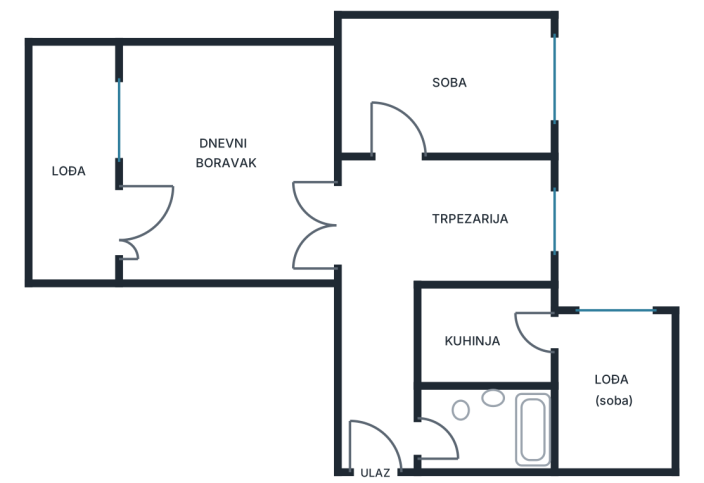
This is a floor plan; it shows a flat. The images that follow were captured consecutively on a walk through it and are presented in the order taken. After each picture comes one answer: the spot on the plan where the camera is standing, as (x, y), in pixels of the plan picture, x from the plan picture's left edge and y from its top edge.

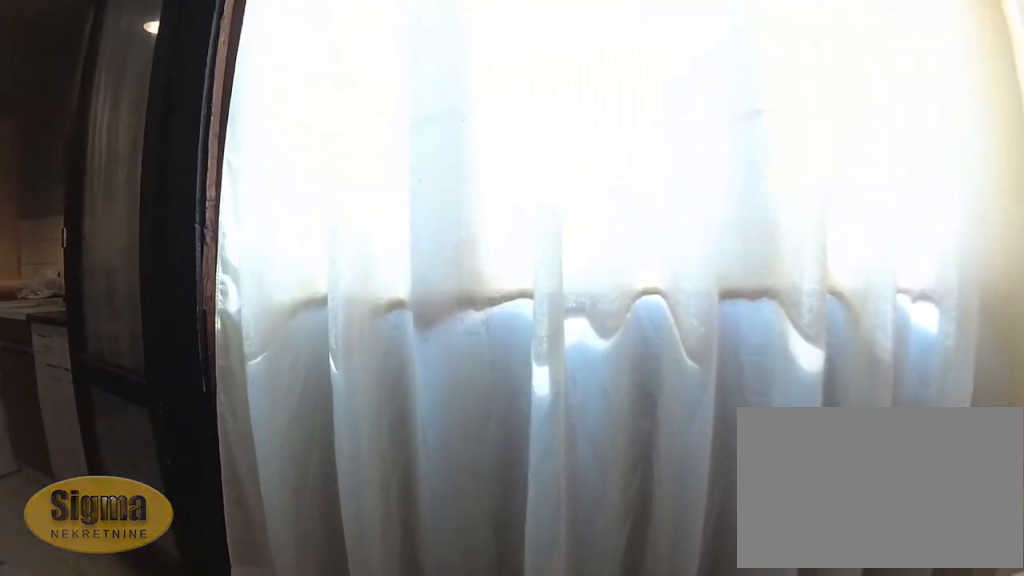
(614, 386)
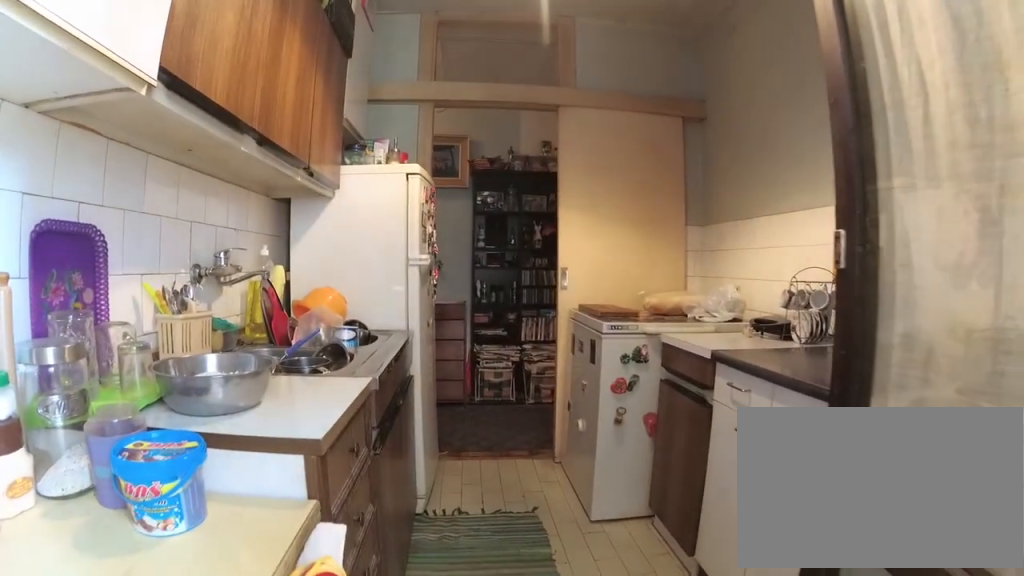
(593, 339)
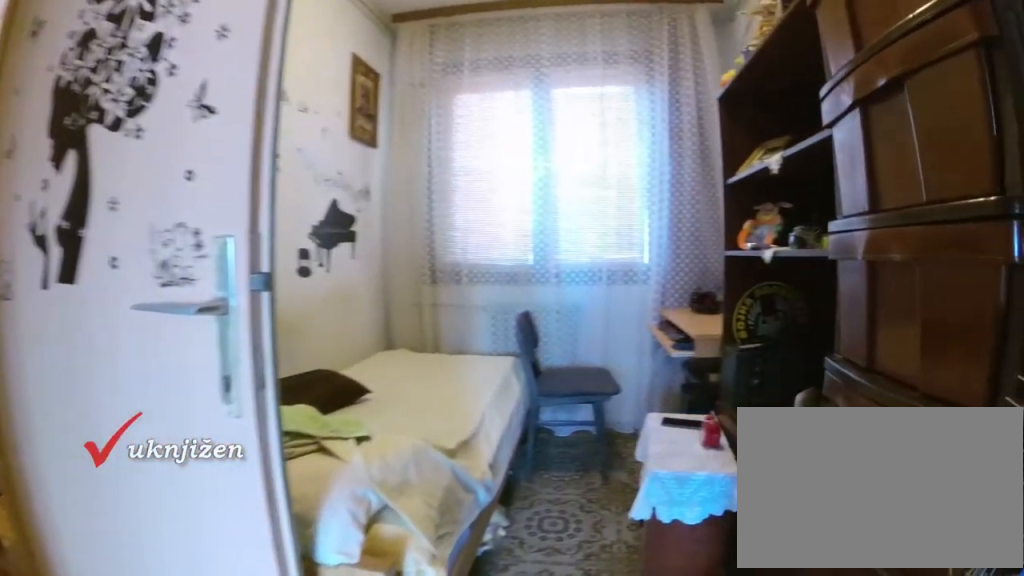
(378, 252)
